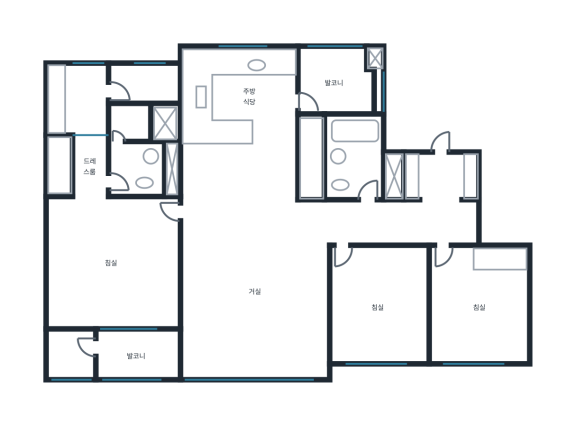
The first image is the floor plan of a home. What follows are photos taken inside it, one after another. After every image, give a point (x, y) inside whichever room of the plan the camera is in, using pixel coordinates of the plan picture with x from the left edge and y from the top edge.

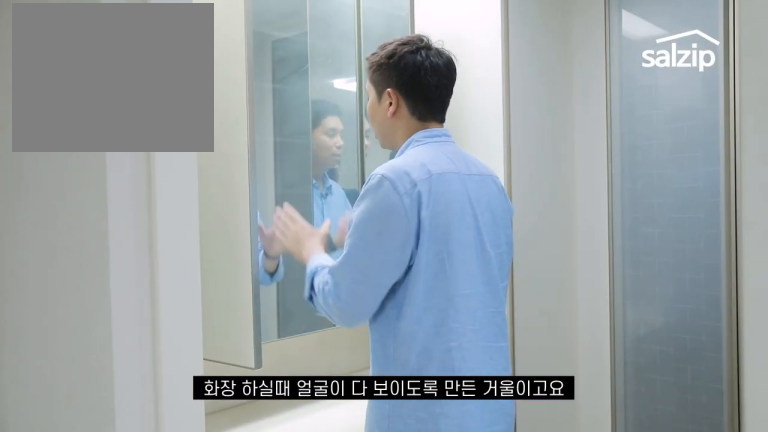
(78, 130)
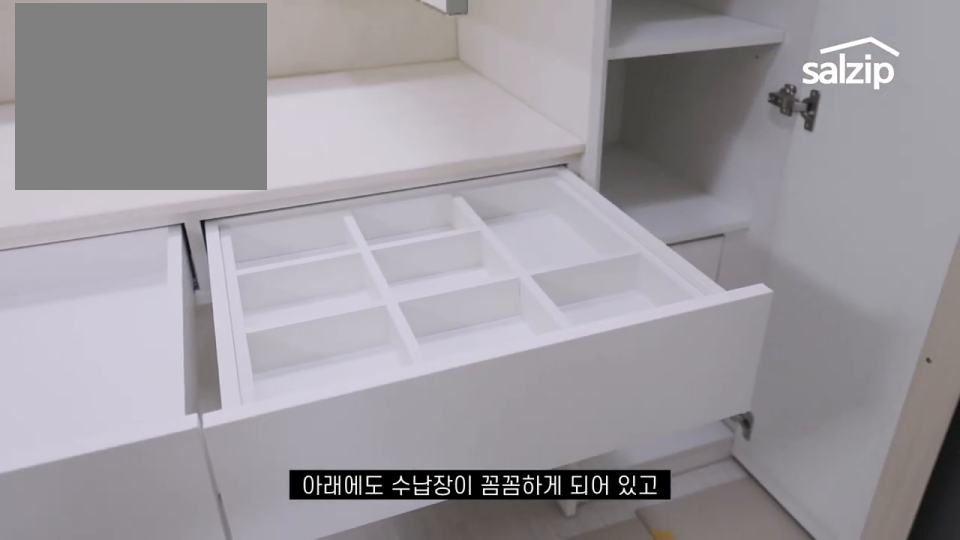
(77, 128)
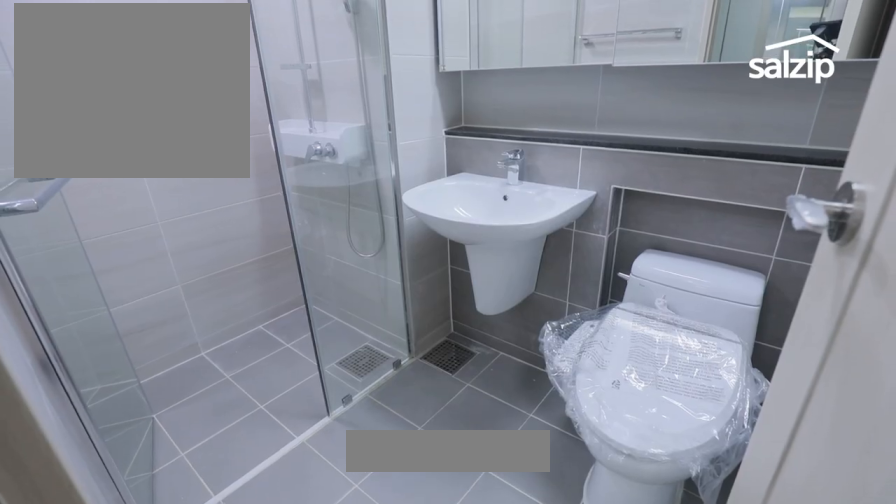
(144, 151)
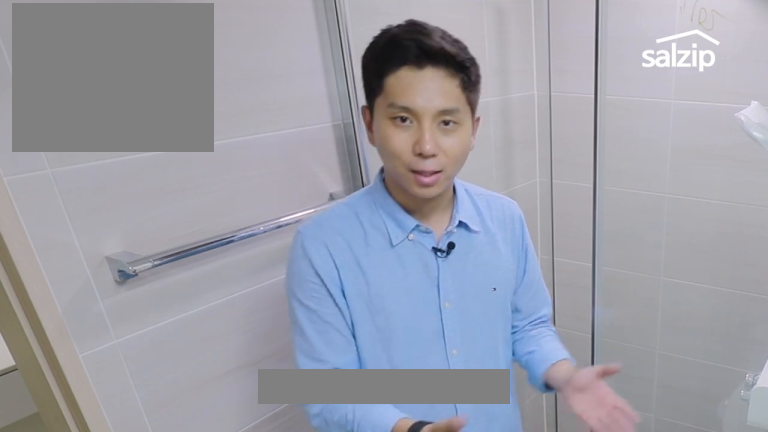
(145, 151)
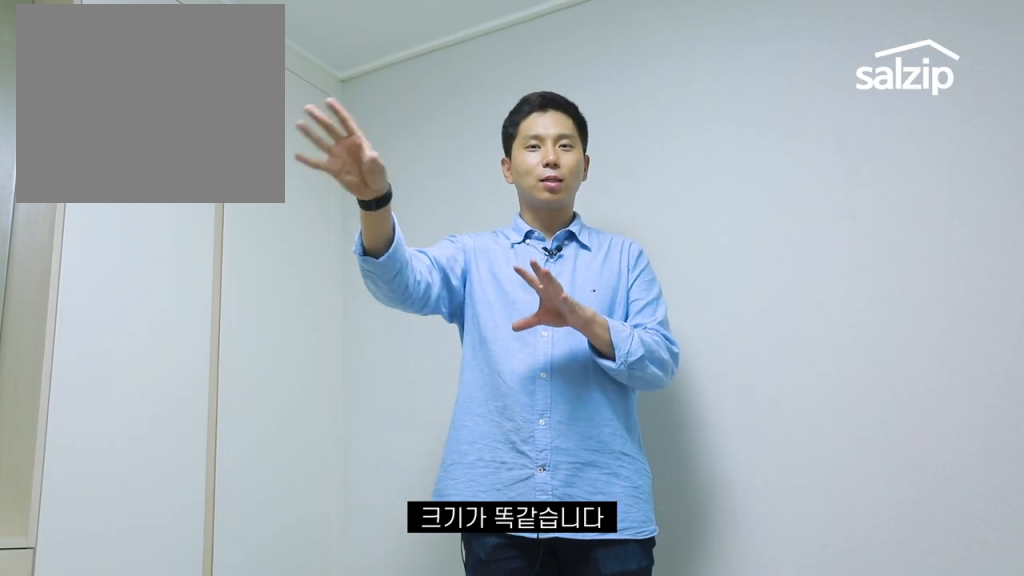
(478, 293)
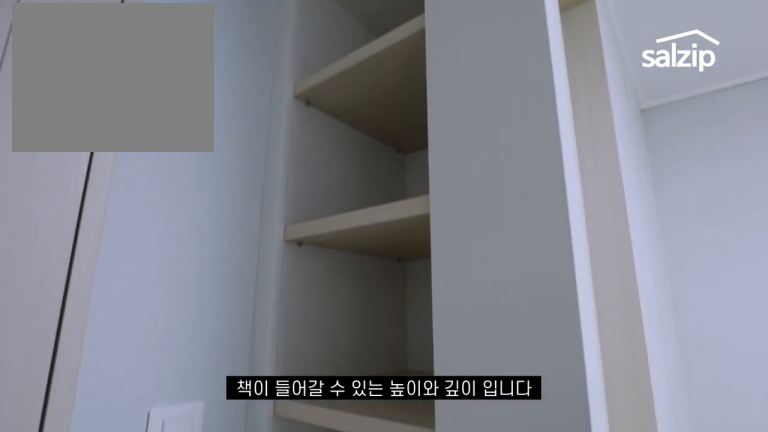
(478, 304)
